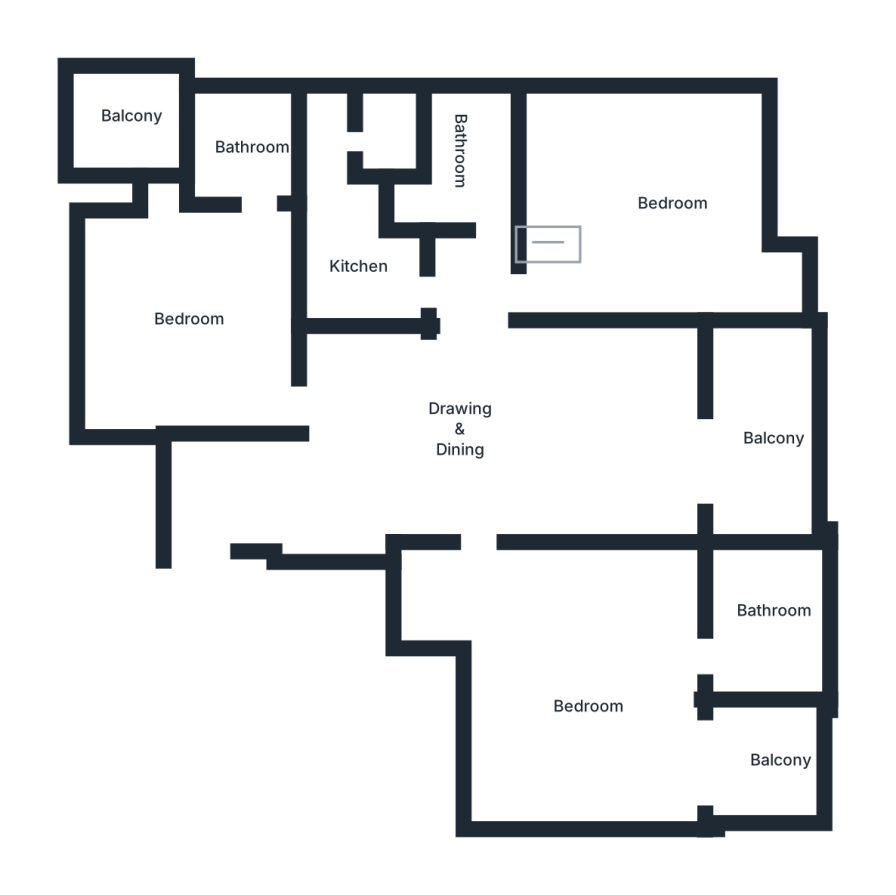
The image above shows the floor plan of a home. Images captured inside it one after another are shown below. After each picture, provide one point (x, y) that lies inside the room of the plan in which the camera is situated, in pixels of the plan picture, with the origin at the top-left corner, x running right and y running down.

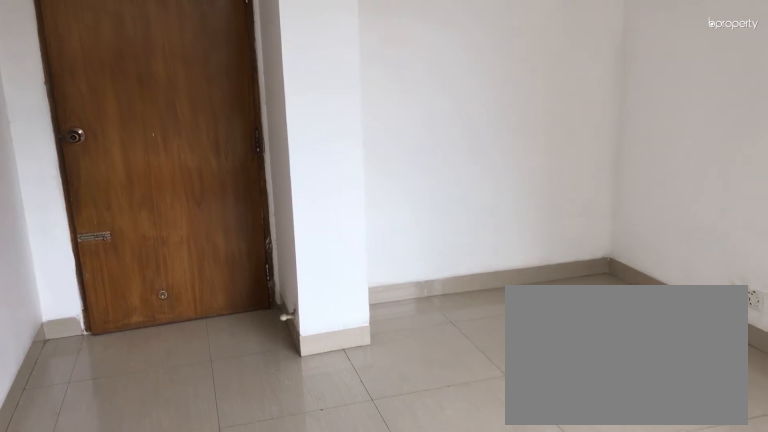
(669, 196)
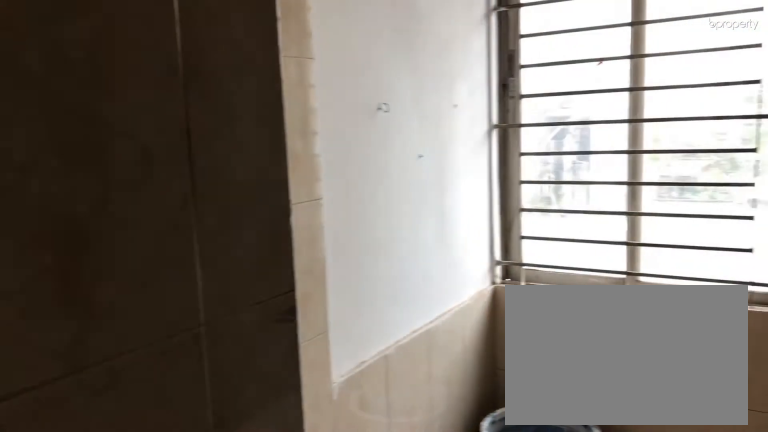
(361, 260)
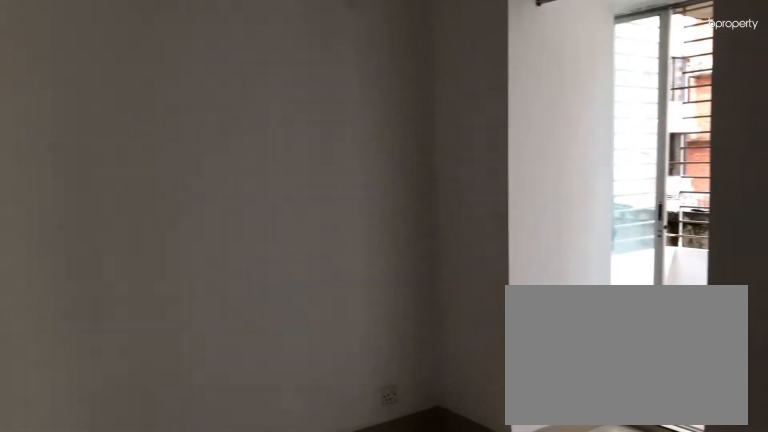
(197, 314)
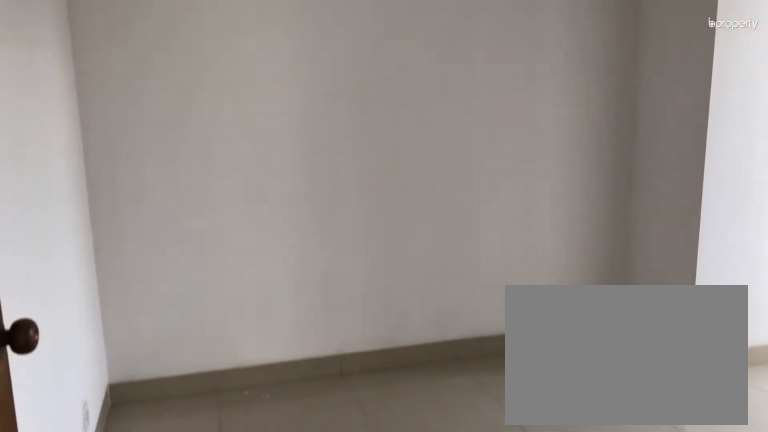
(197, 314)
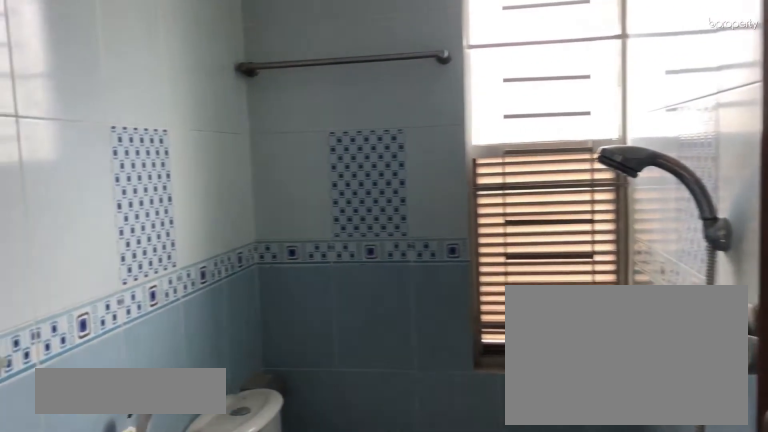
(251, 146)
